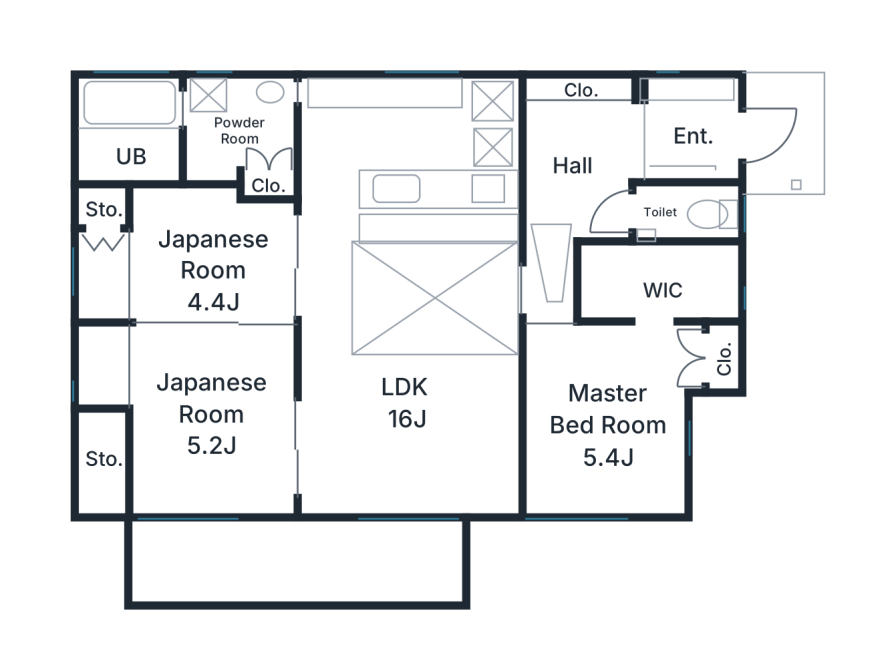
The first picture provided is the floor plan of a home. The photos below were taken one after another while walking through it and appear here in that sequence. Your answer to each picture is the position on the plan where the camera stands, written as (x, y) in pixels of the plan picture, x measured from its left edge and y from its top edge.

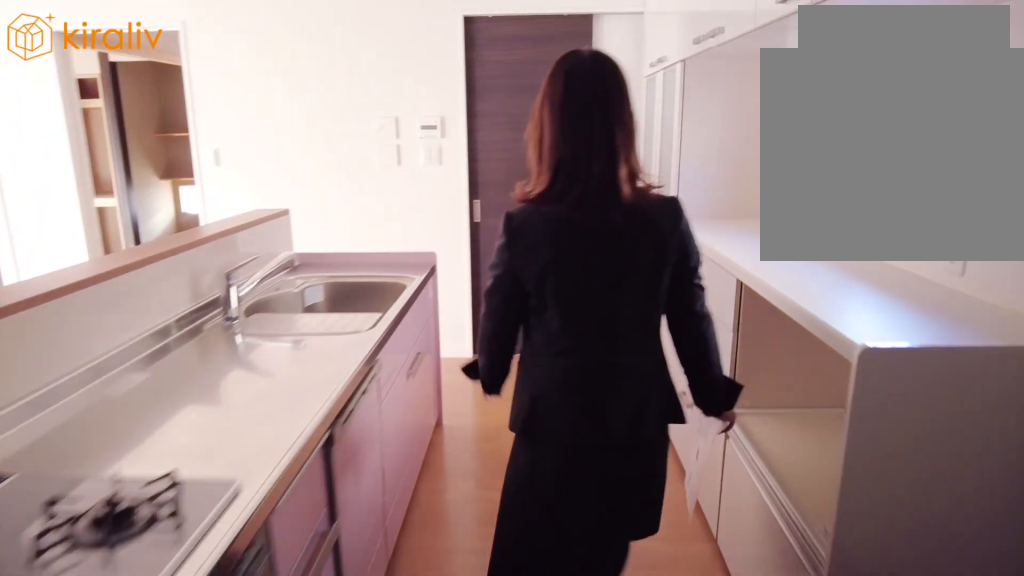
(458, 167)
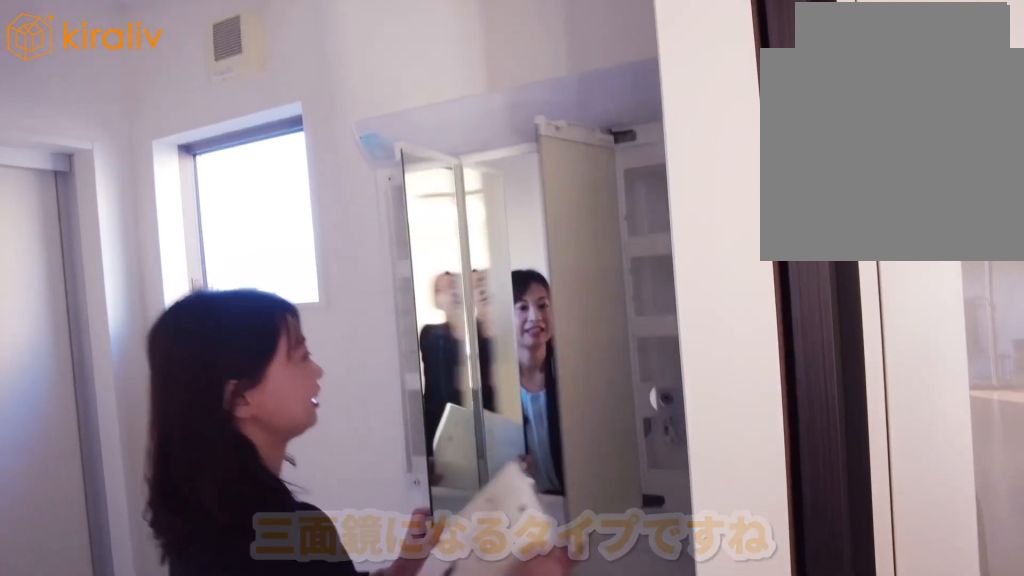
(227, 155)
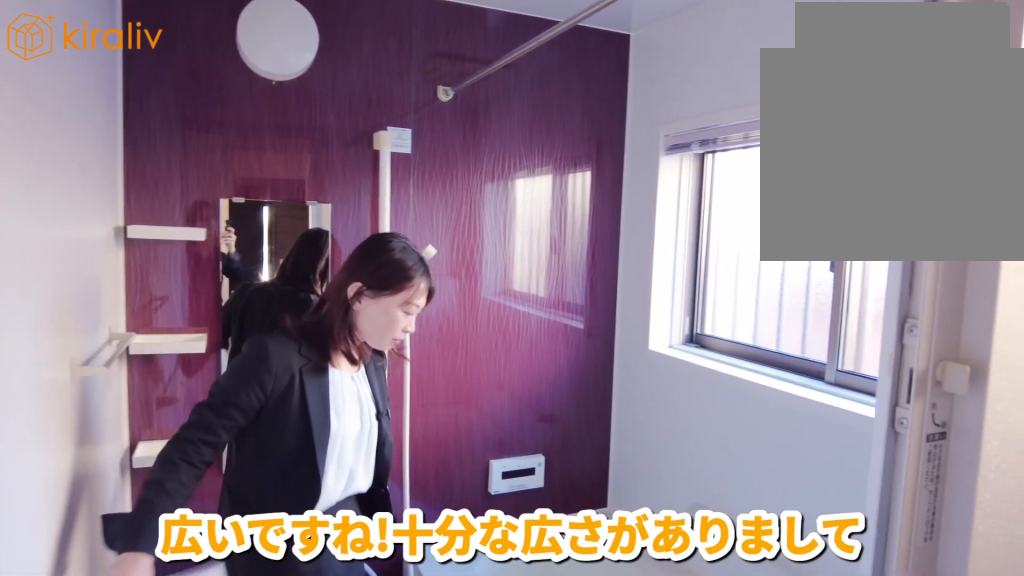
(136, 157)
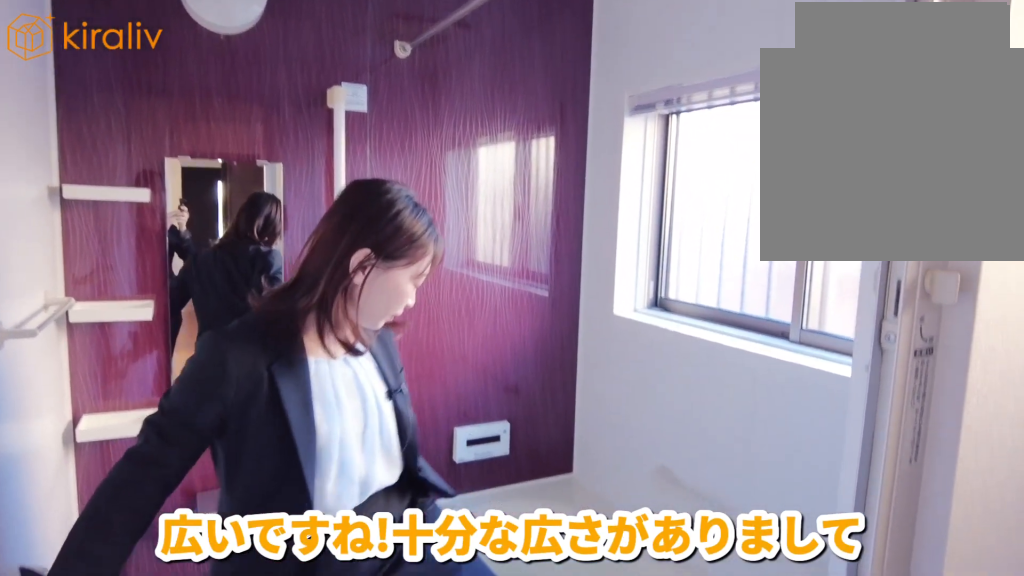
(137, 159)
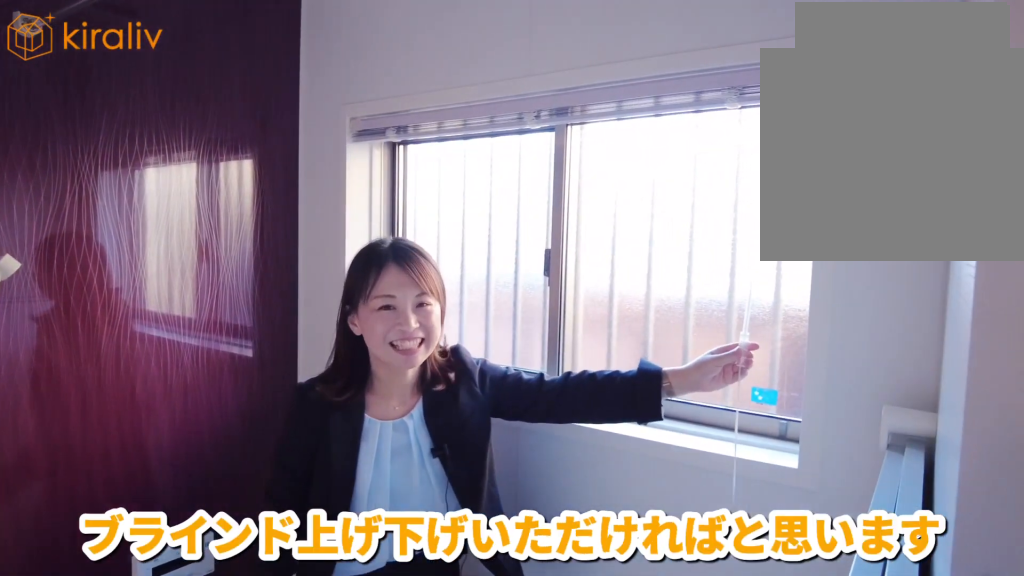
(136, 157)
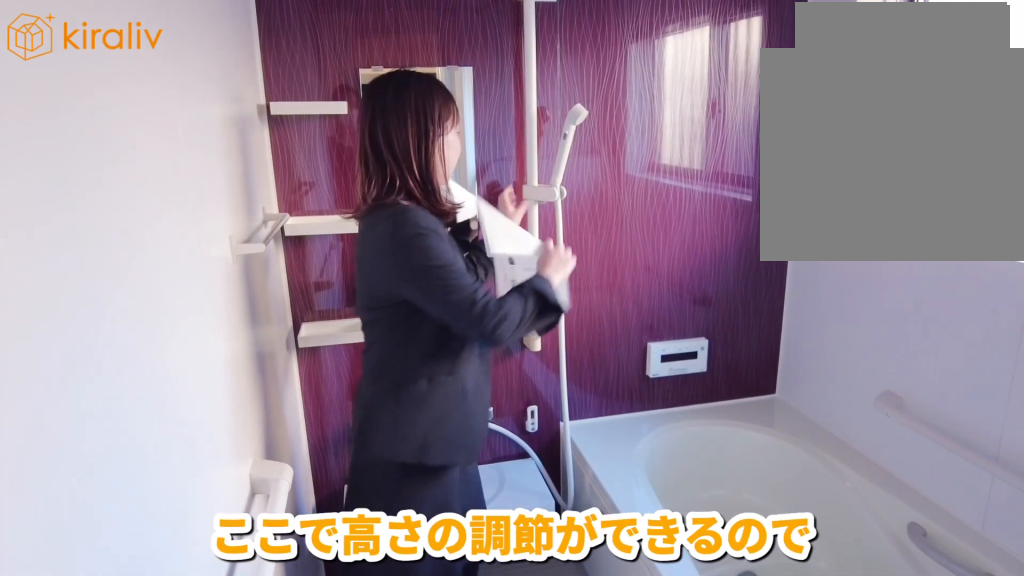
(136, 159)
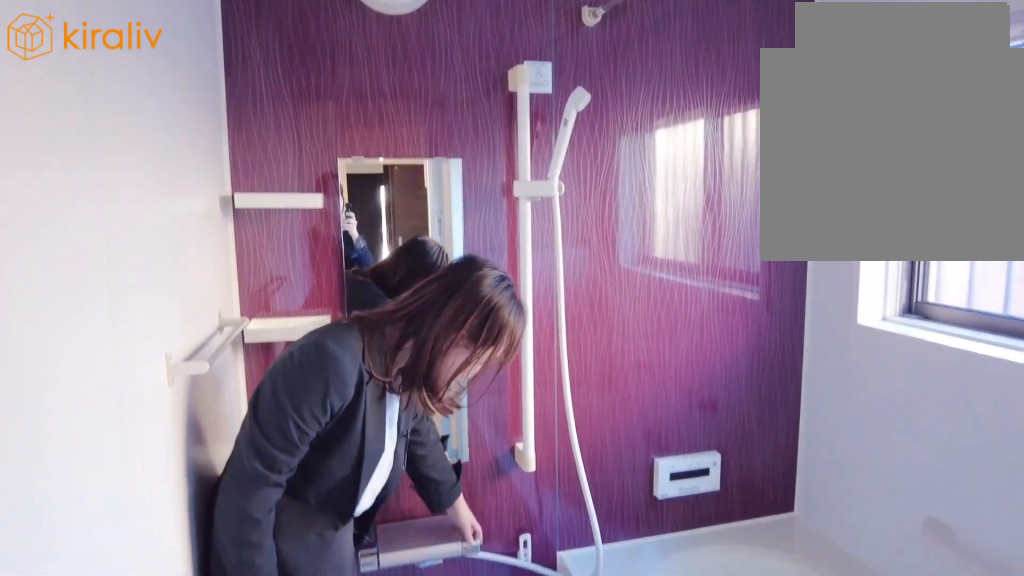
(137, 159)
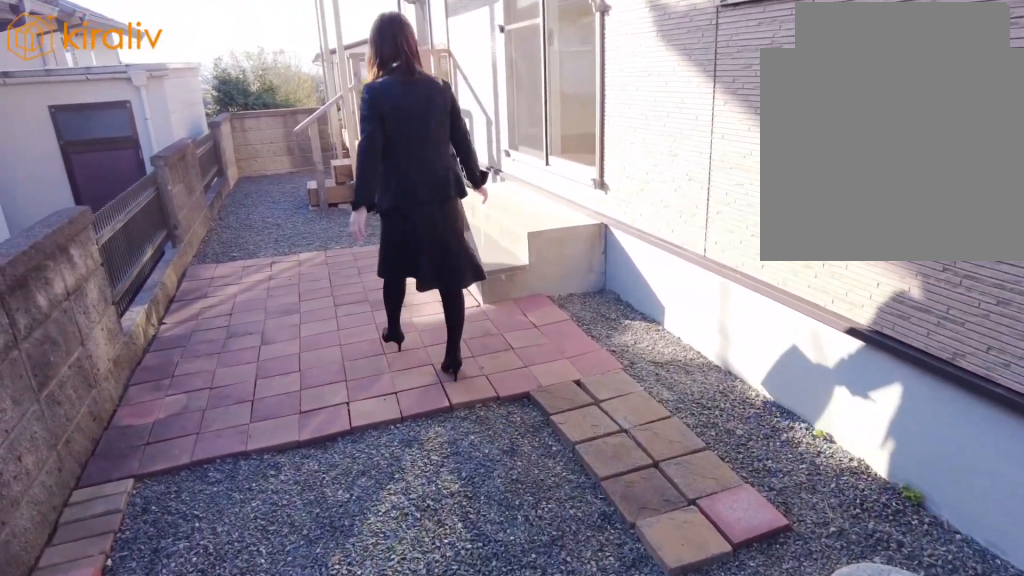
(553, 523)
